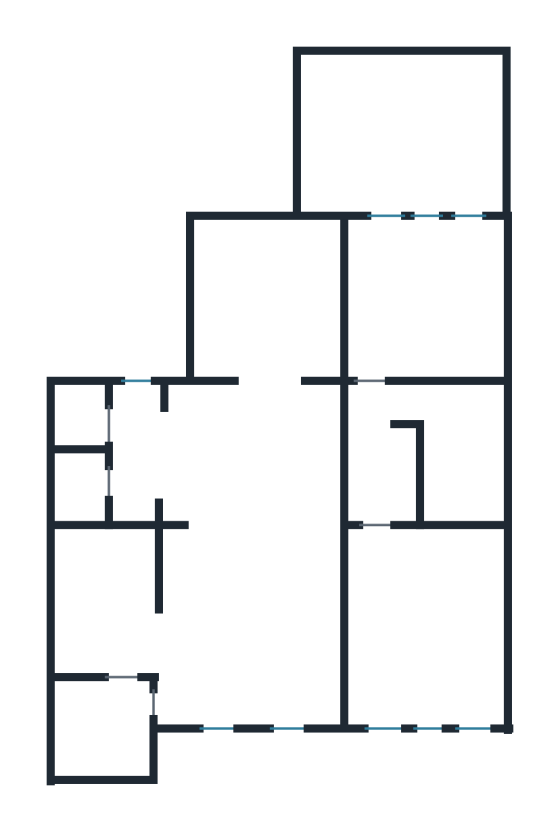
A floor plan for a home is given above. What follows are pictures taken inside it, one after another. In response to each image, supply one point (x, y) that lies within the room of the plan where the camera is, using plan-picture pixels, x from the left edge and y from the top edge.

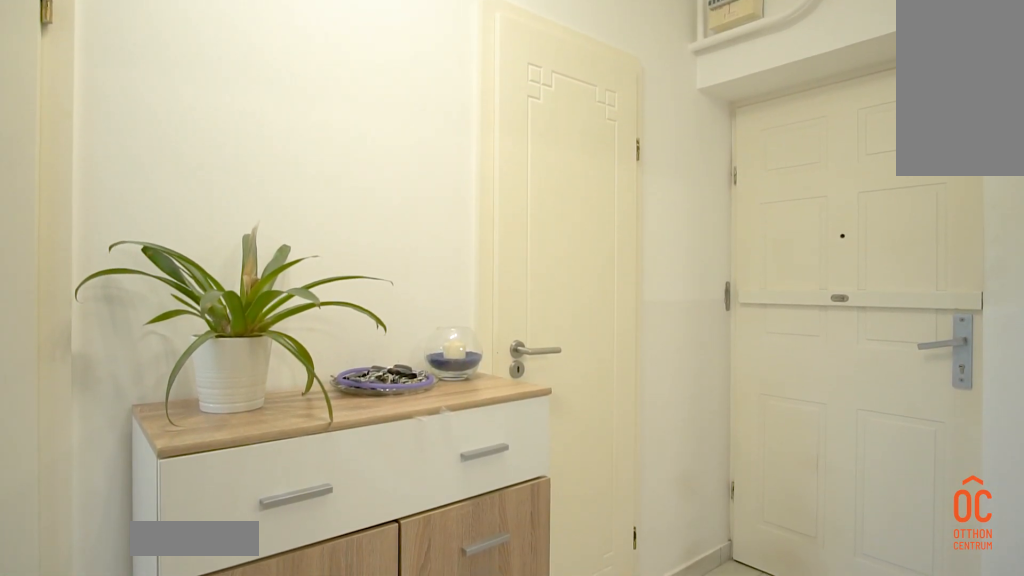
(139, 453)
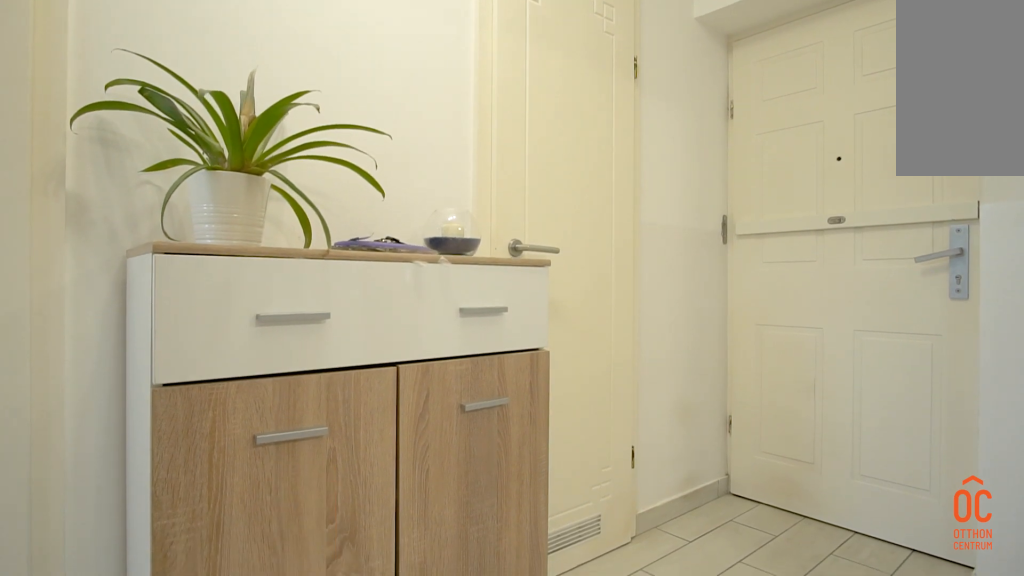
(139, 454)
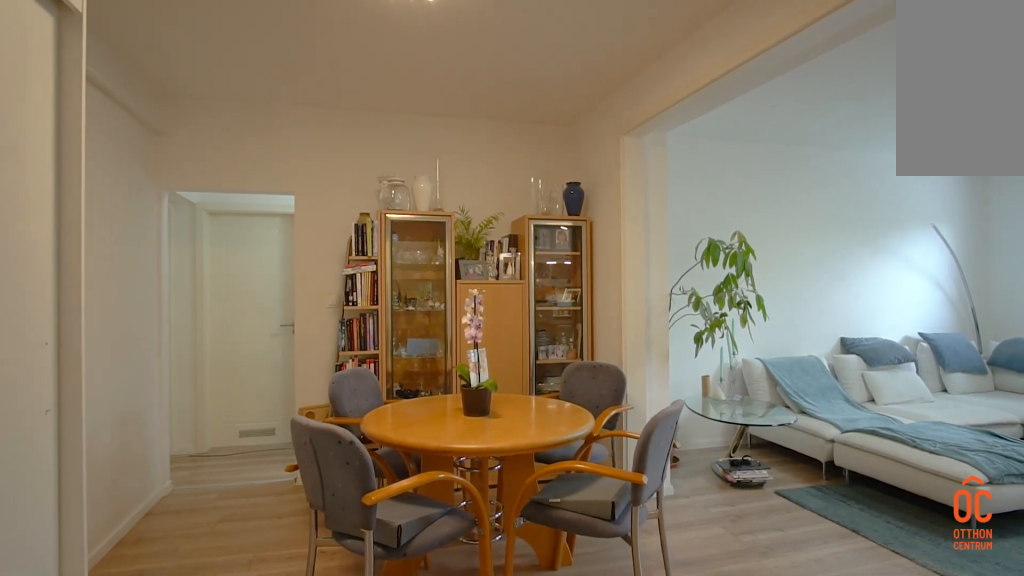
(275, 559)
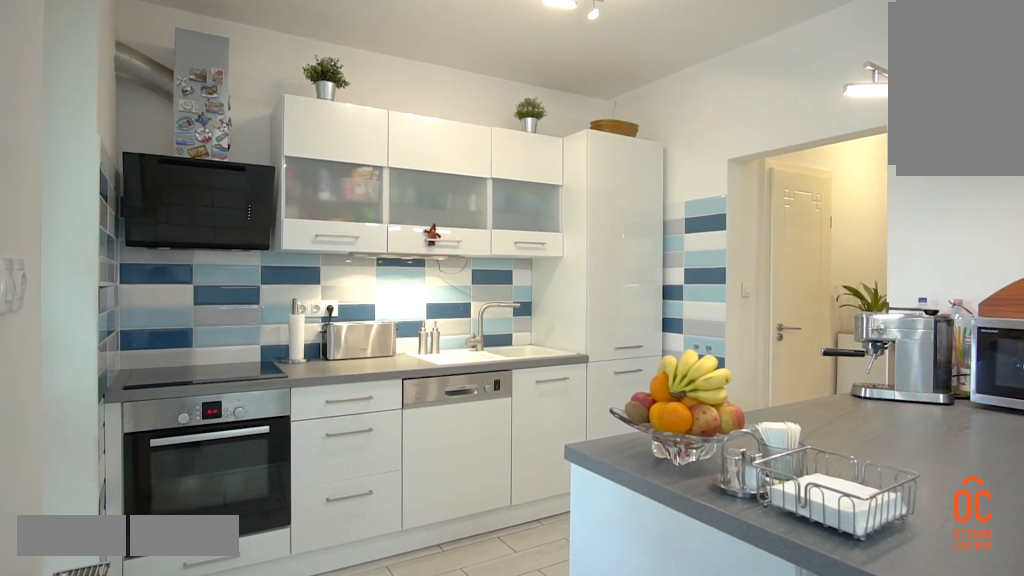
(107, 603)
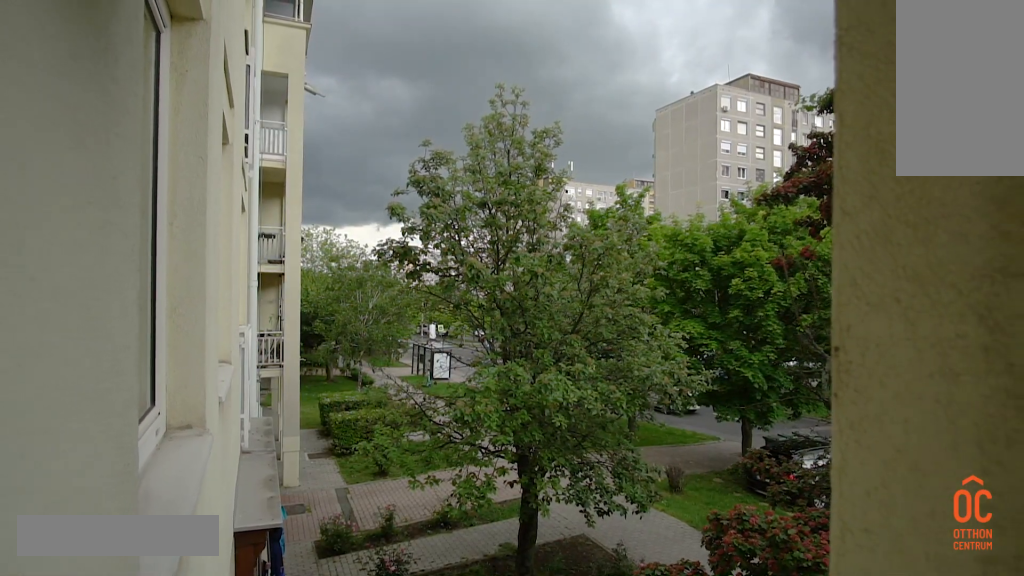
(109, 755)
